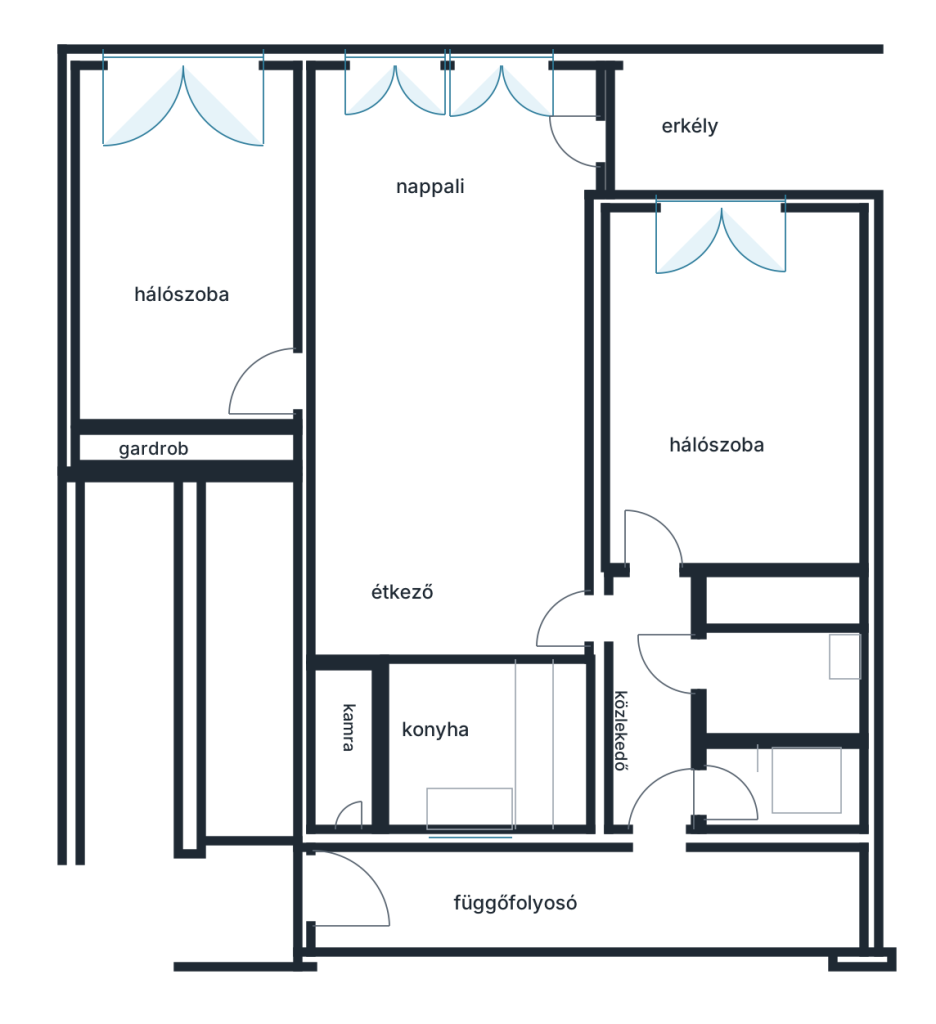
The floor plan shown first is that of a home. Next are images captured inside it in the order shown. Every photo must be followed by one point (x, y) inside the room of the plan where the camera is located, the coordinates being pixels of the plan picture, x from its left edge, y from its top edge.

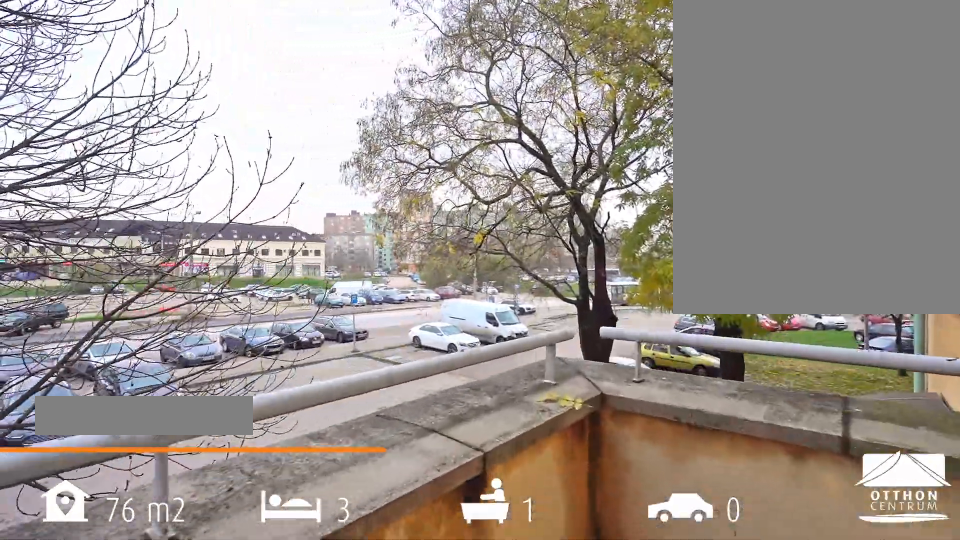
(742, 117)
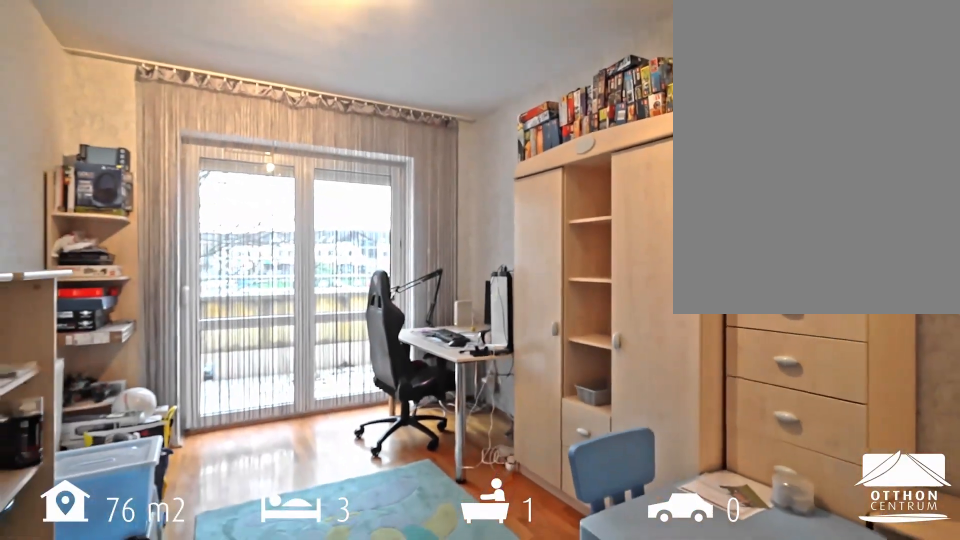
(730, 375)
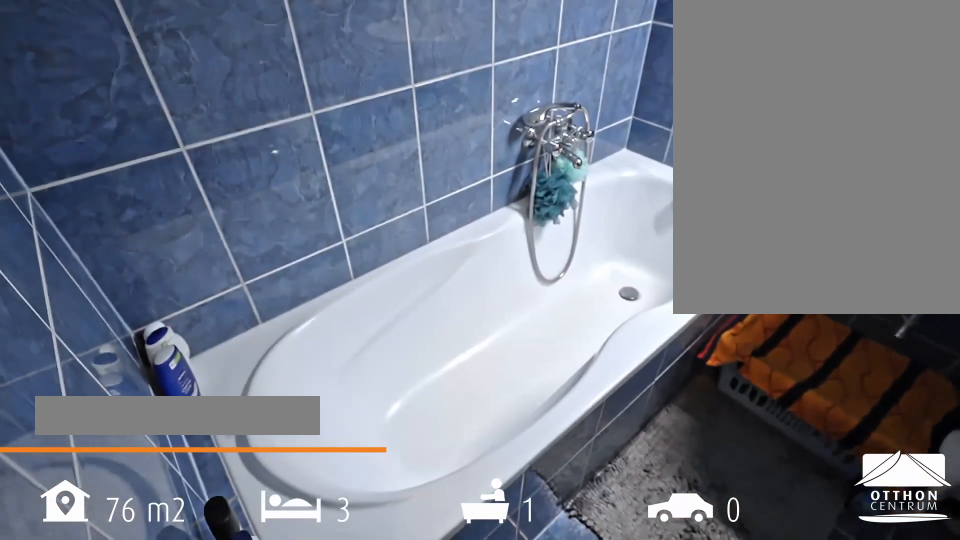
(775, 664)
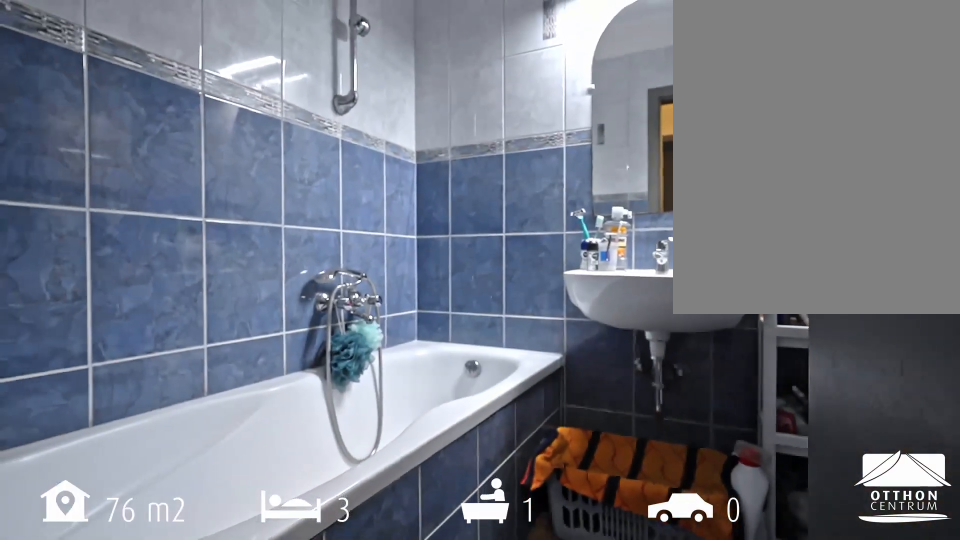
(776, 664)
